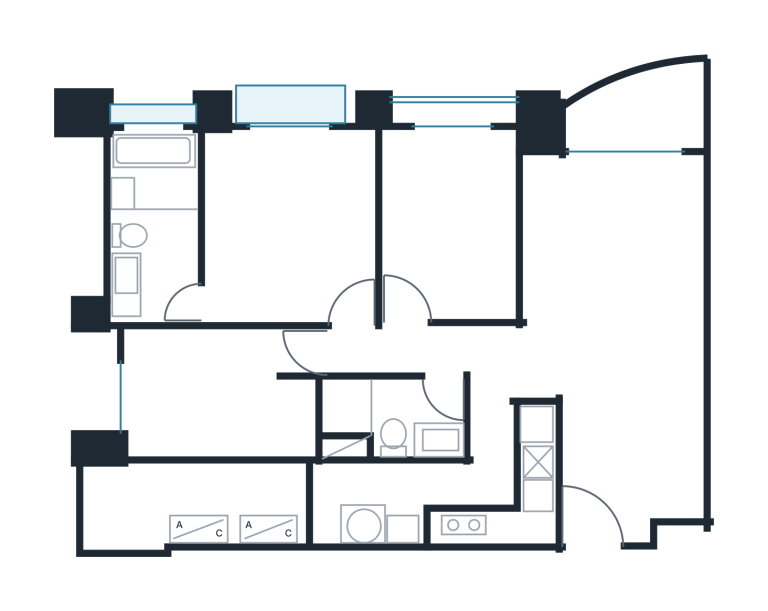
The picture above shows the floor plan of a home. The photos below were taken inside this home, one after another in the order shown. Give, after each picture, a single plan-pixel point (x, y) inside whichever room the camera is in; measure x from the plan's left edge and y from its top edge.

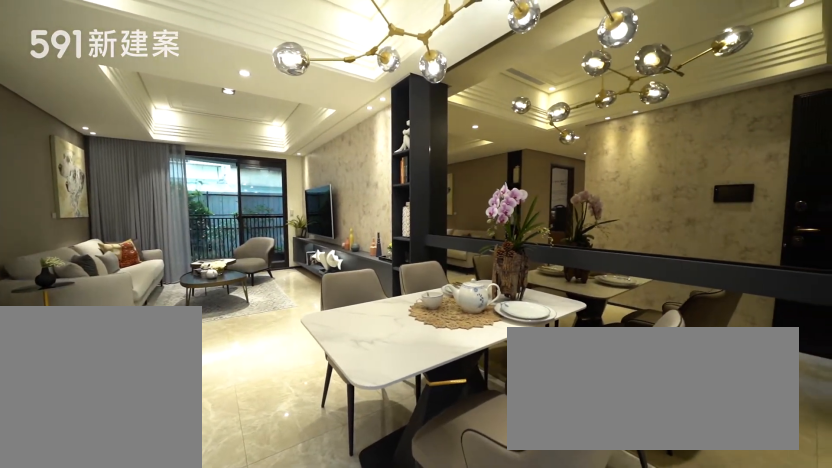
(636, 410)
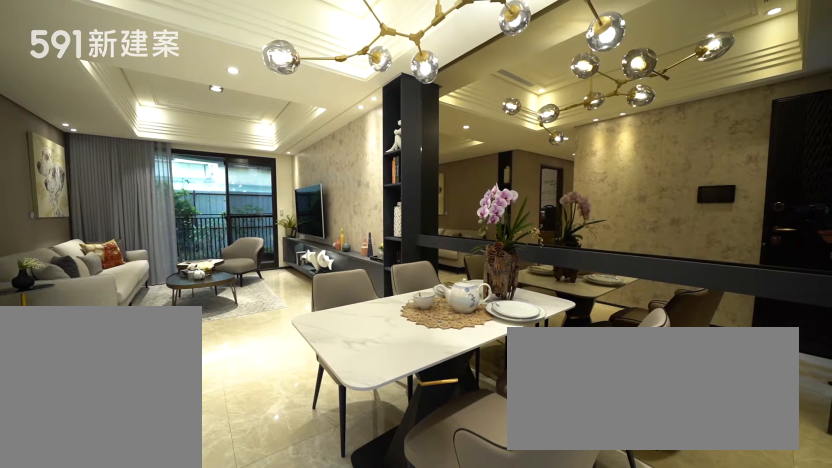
(636, 410)
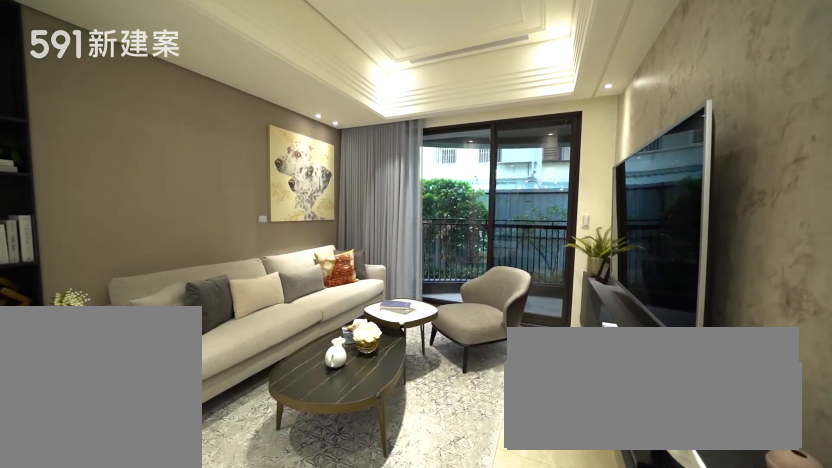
(616, 234)
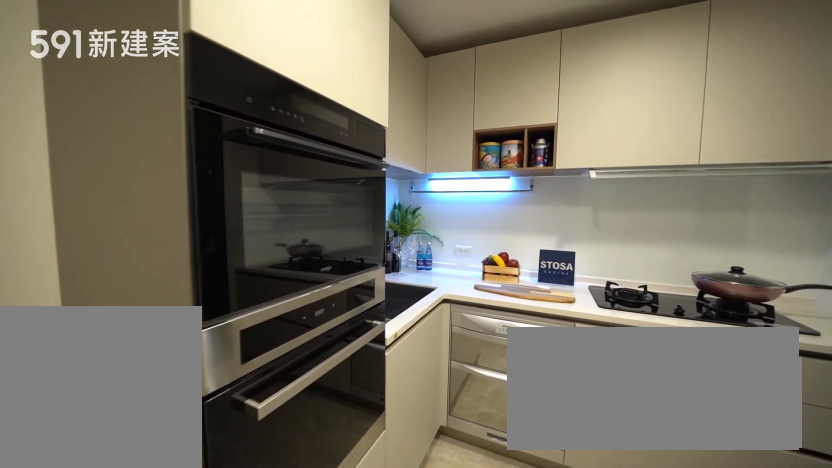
(487, 504)
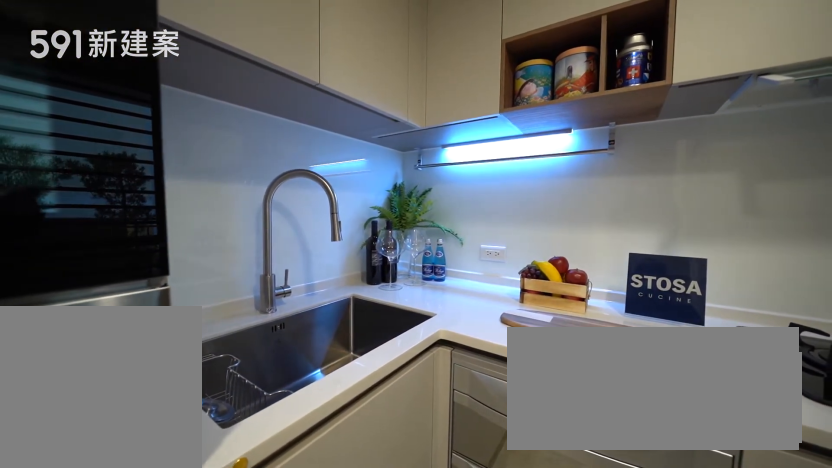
(487, 504)
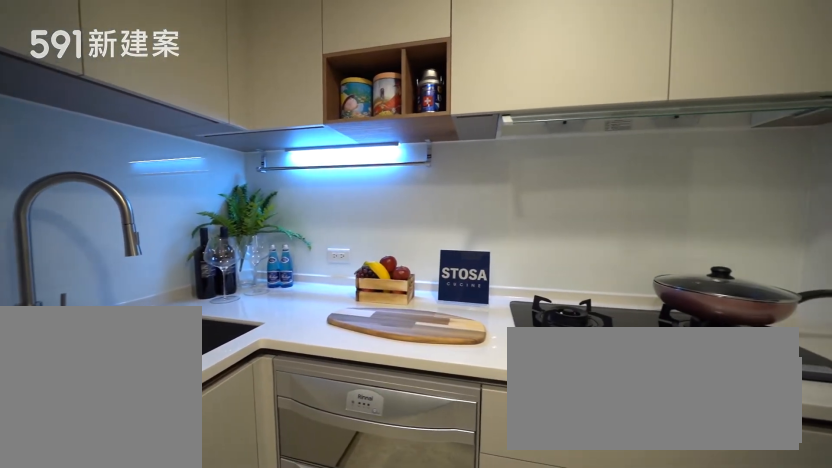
(487, 504)
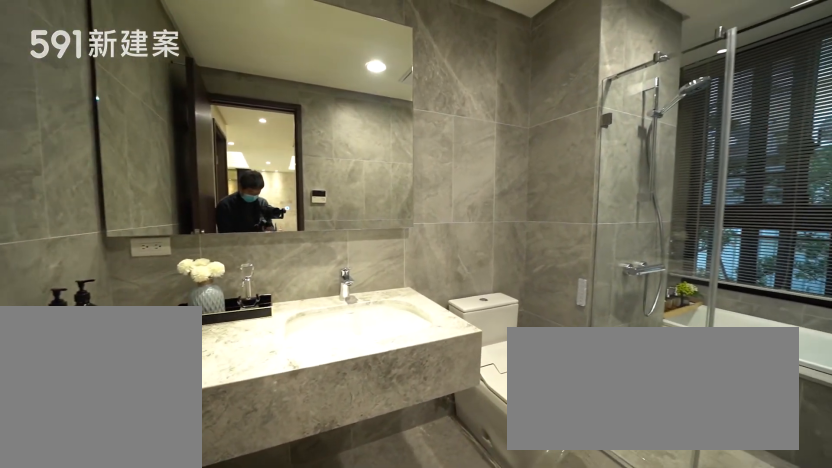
(156, 222)
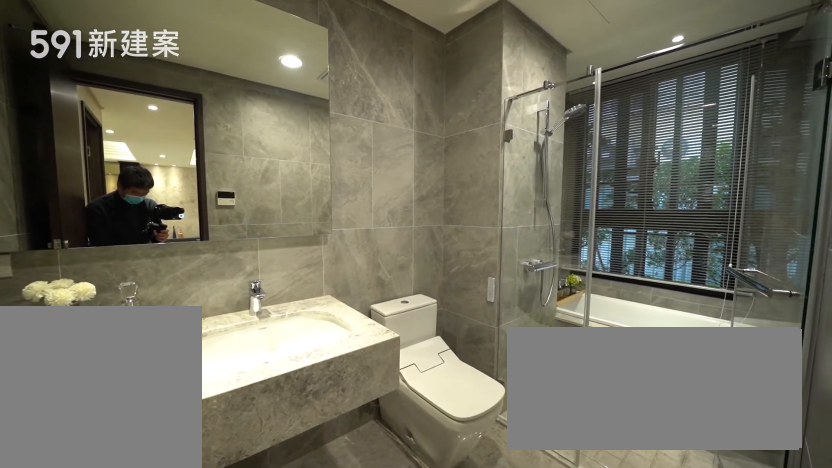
(156, 222)
